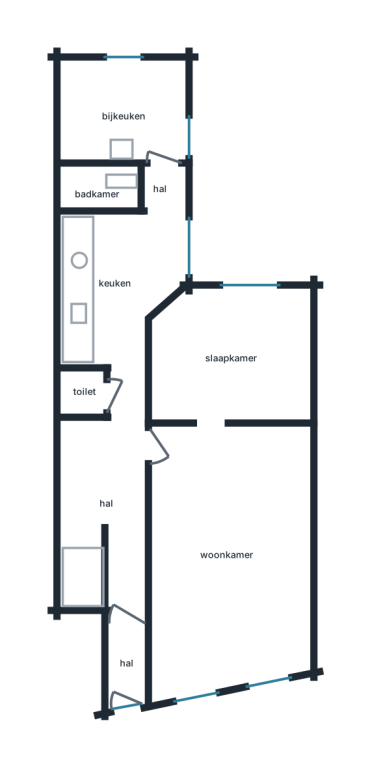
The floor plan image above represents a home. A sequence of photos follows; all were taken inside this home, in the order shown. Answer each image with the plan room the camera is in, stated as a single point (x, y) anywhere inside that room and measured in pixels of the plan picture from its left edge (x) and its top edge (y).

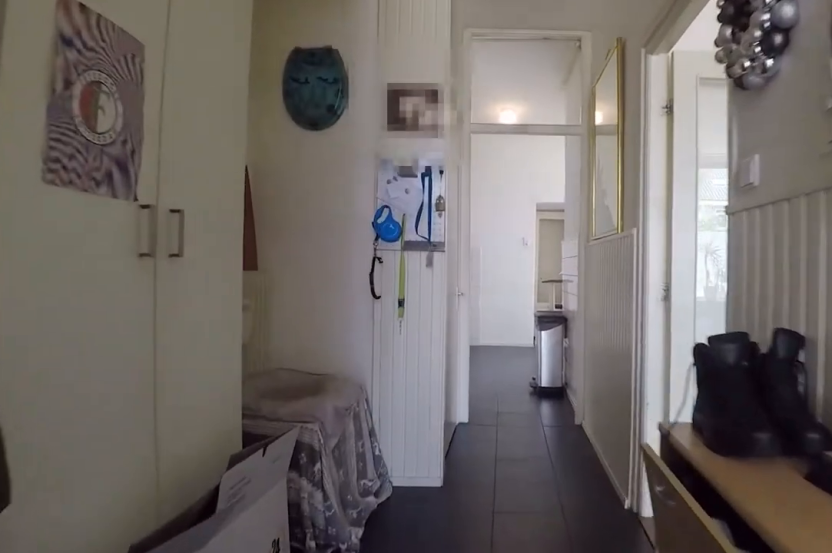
(115, 519)
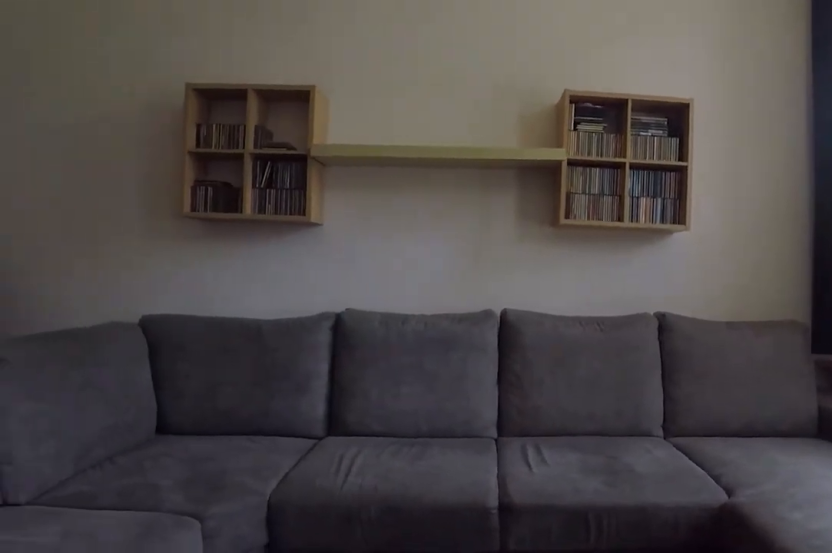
(307, 547)
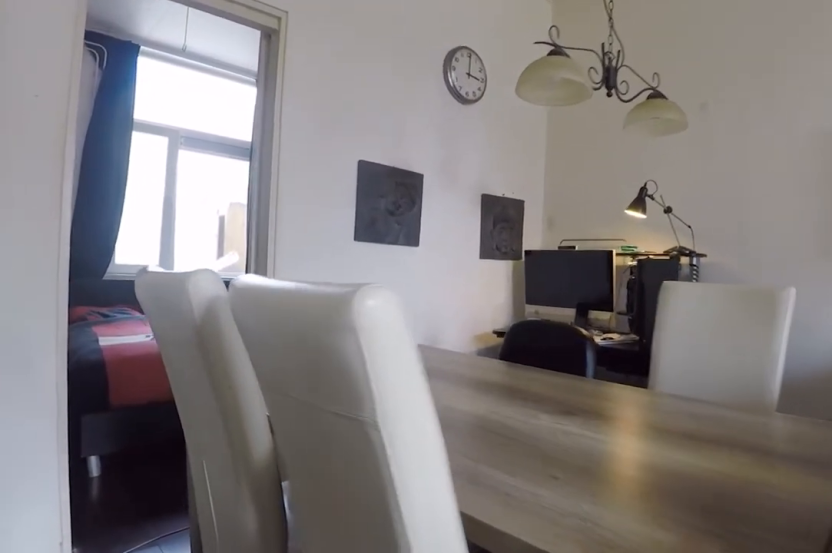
(307, 547)
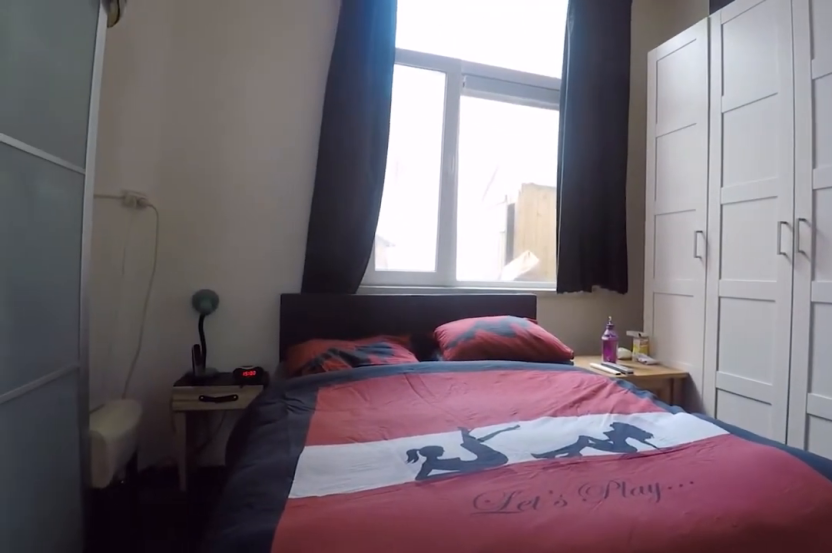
(232, 357)
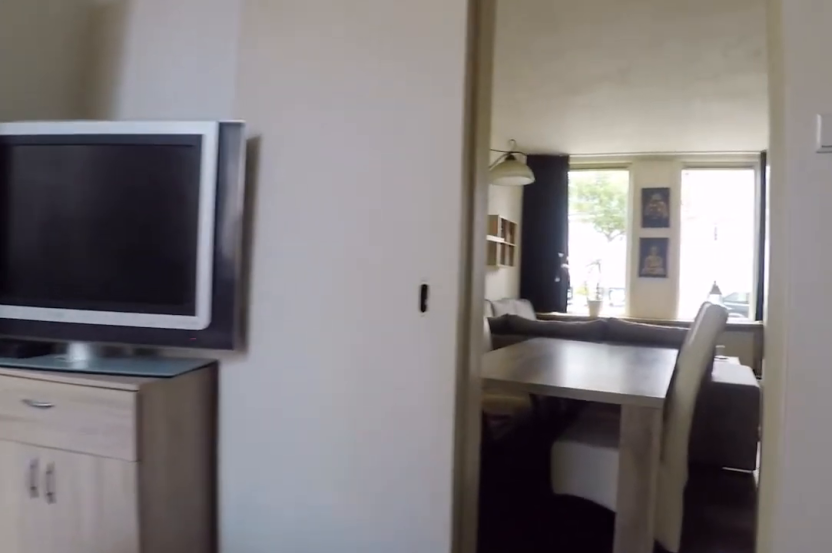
(232, 357)
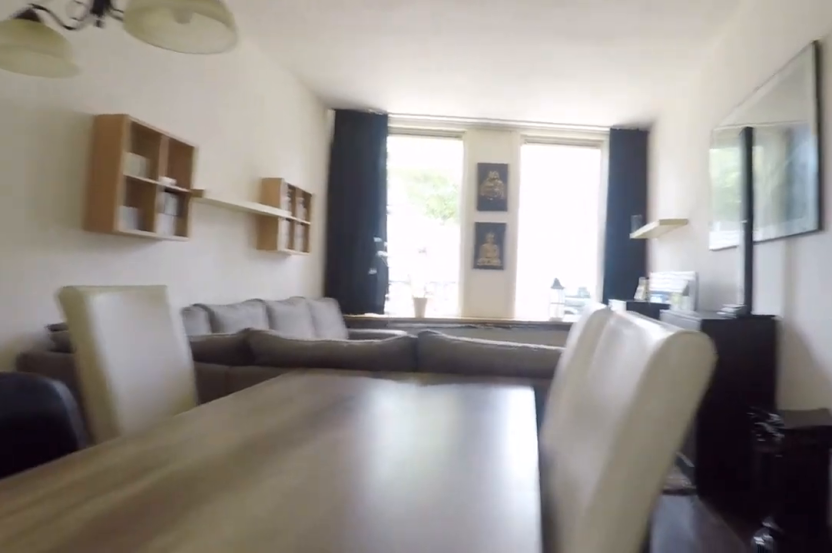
(307, 556)
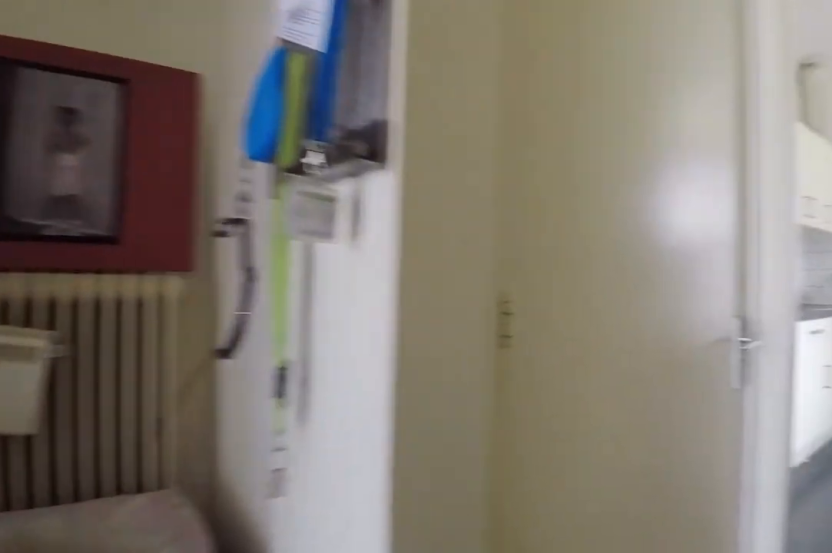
(115, 520)
